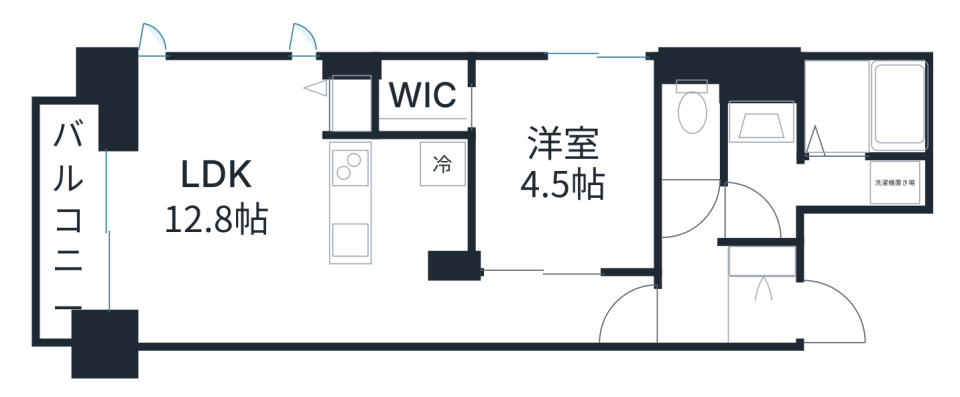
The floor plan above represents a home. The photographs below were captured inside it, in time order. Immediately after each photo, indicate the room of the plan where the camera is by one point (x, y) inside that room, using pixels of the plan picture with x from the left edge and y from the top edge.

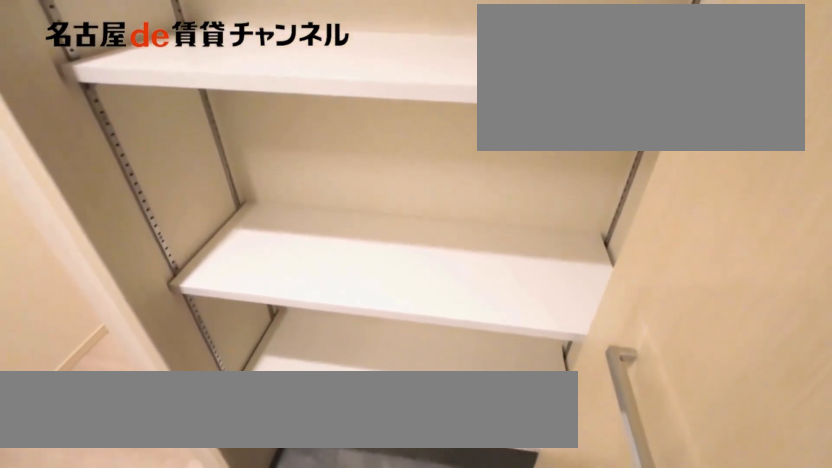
(764, 257)
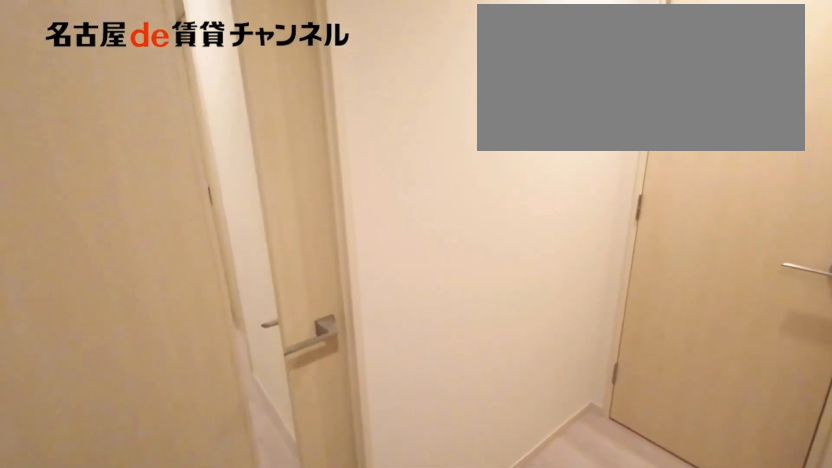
(764, 257)
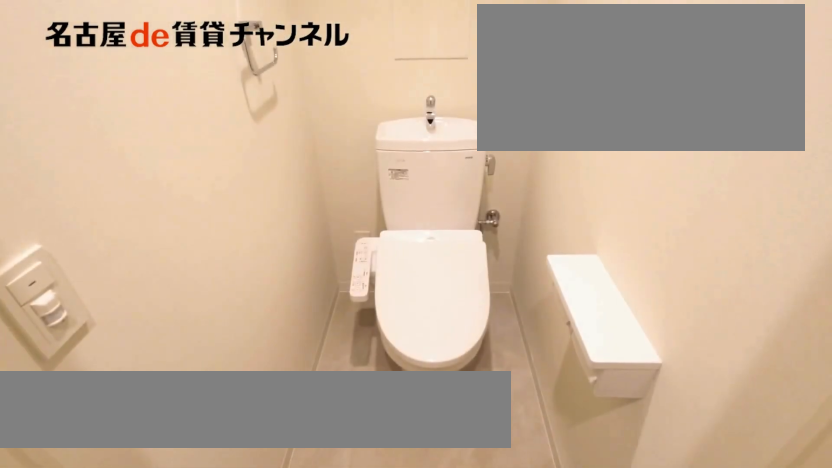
(693, 117)
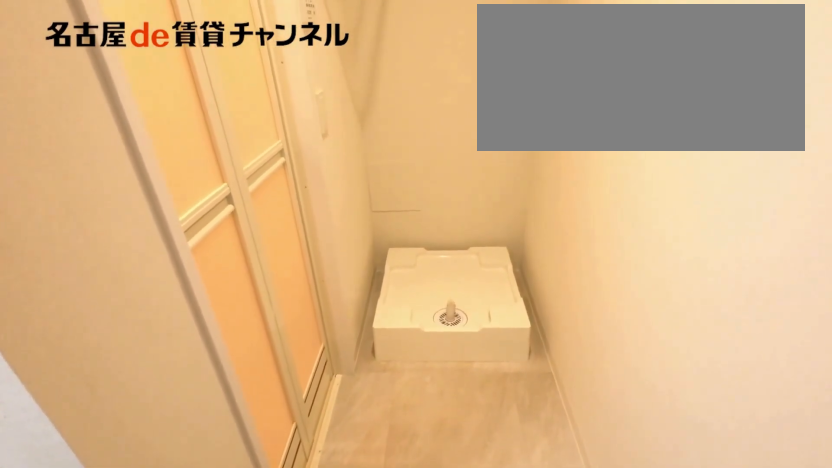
(818, 184)
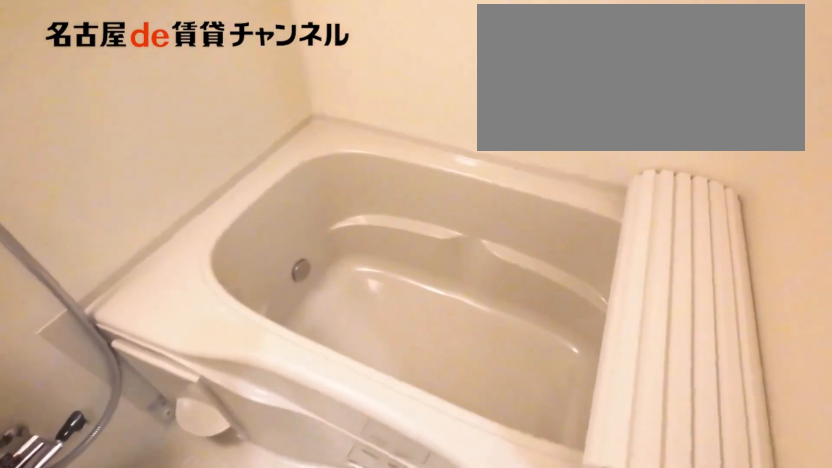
(817, 141)
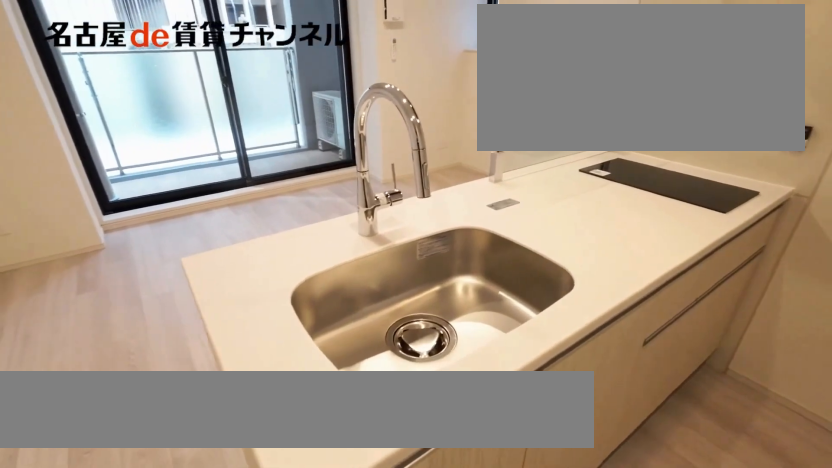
(400, 205)
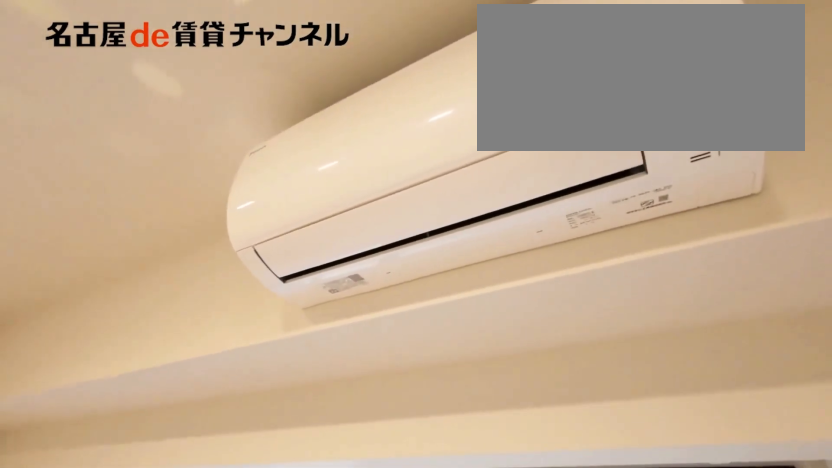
(215, 201)
